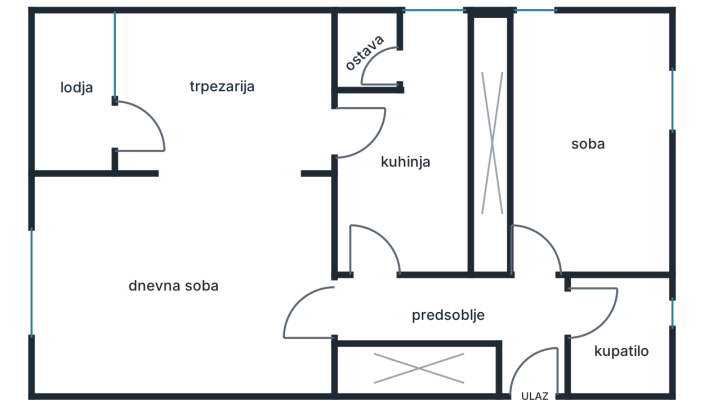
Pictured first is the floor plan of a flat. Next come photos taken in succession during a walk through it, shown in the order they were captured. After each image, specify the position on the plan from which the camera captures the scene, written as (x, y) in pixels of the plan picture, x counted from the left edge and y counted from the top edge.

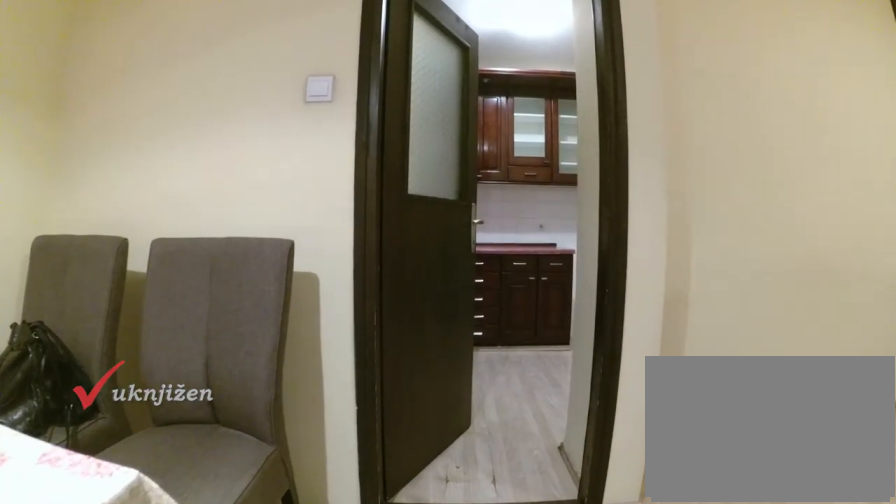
(231, 129)
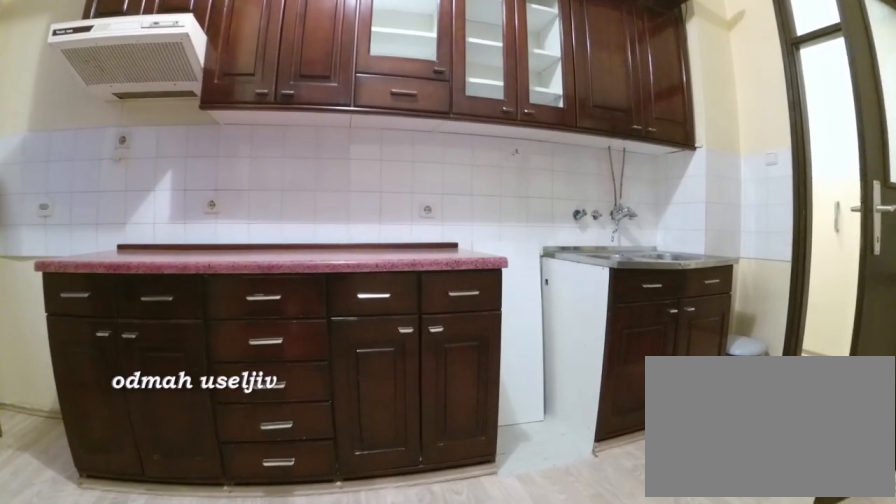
(351, 126)
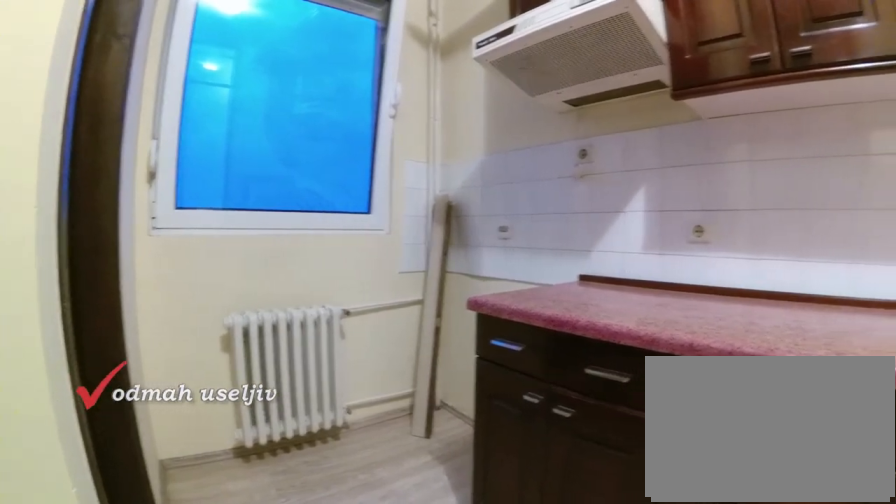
(419, 141)
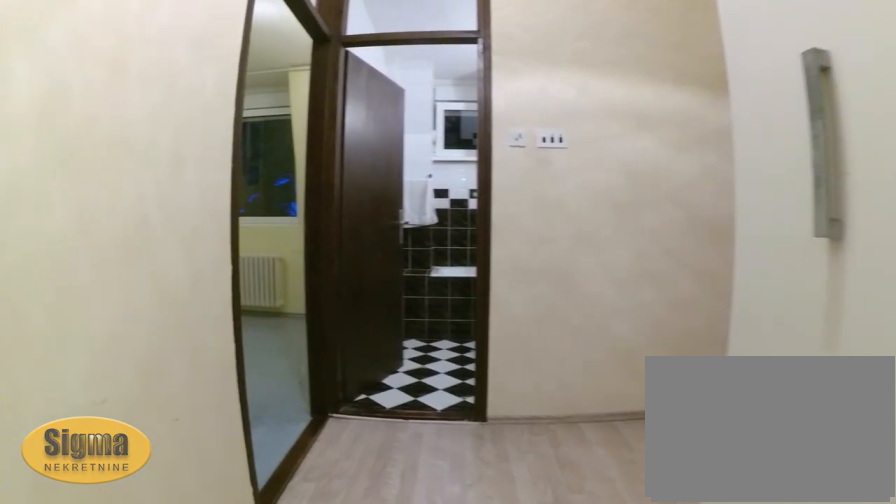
(405, 307)
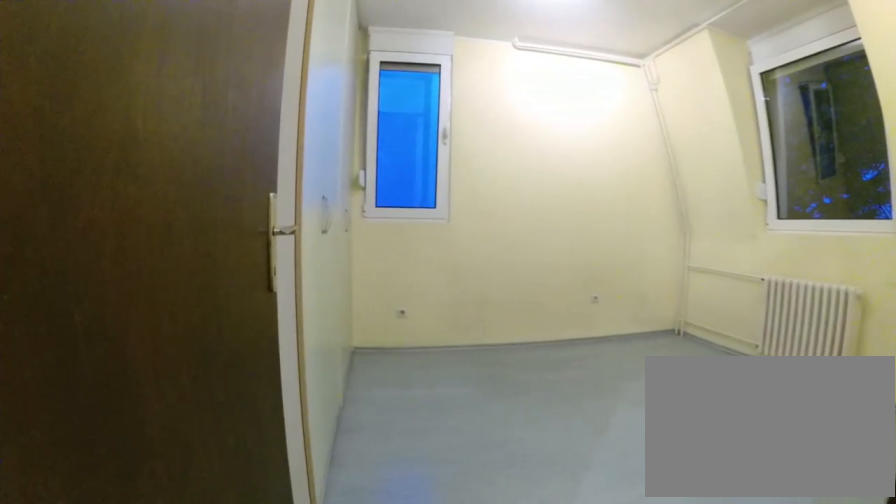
(522, 308)
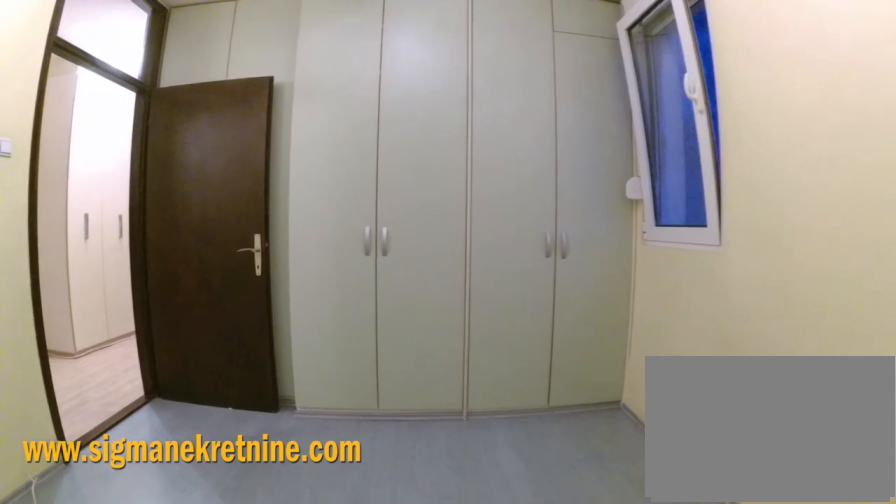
(642, 207)
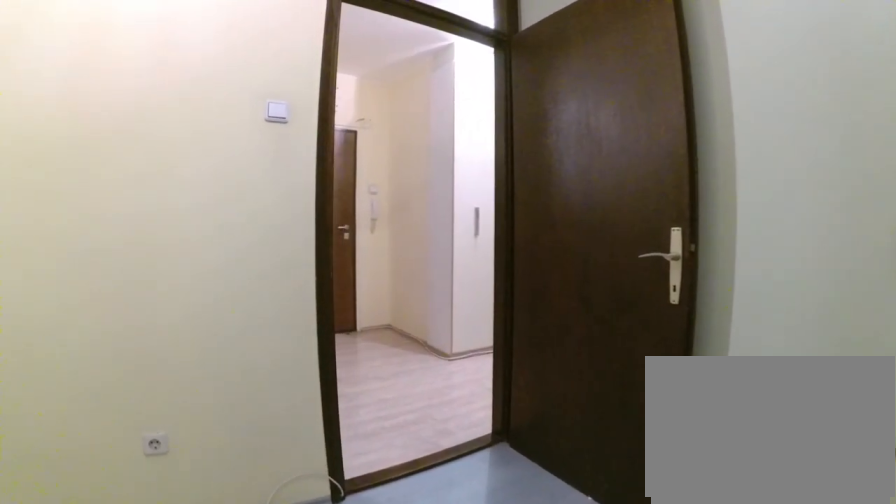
(594, 215)
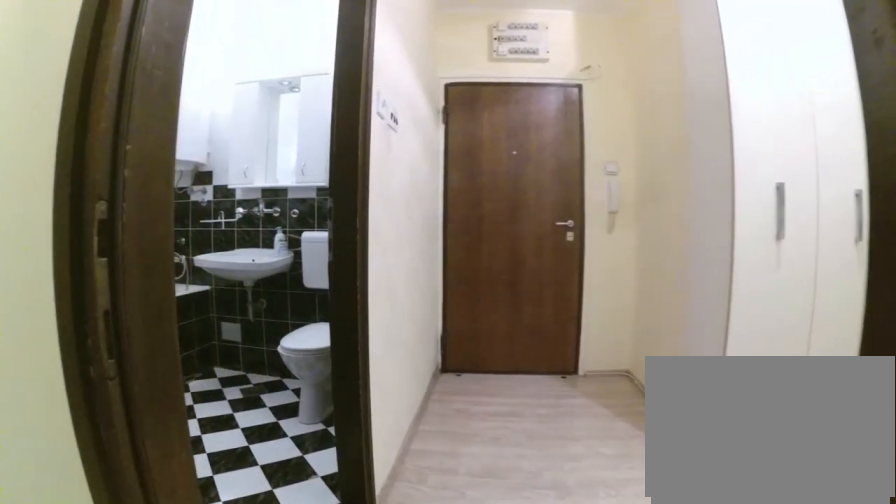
(557, 243)
